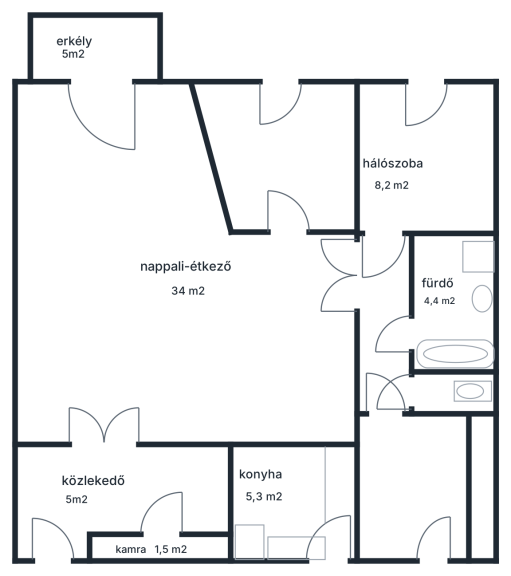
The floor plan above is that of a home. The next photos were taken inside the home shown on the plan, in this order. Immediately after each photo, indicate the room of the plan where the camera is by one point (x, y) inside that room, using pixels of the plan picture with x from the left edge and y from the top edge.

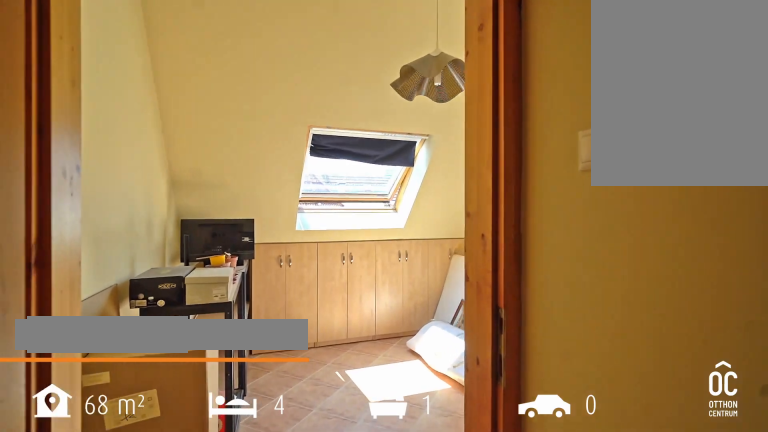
(389, 329)
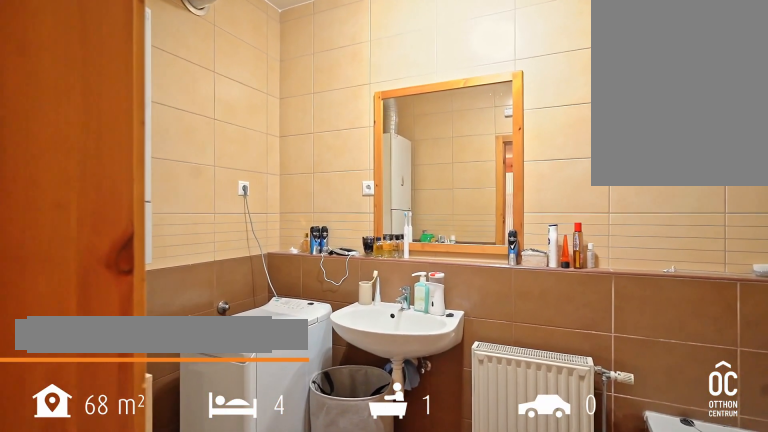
(451, 292)
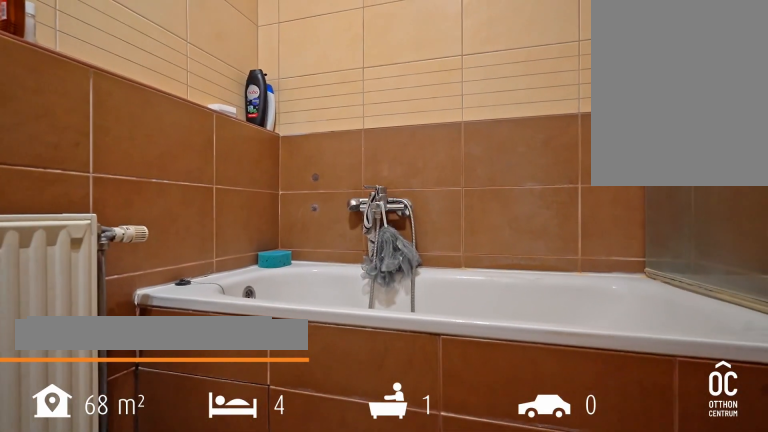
(452, 291)
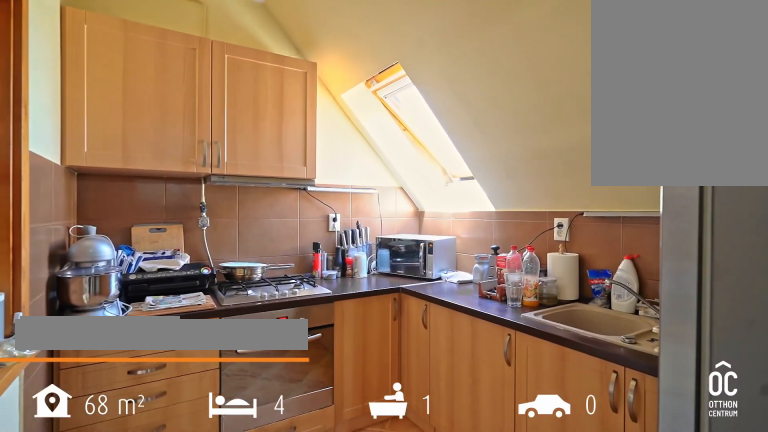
(290, 501)
